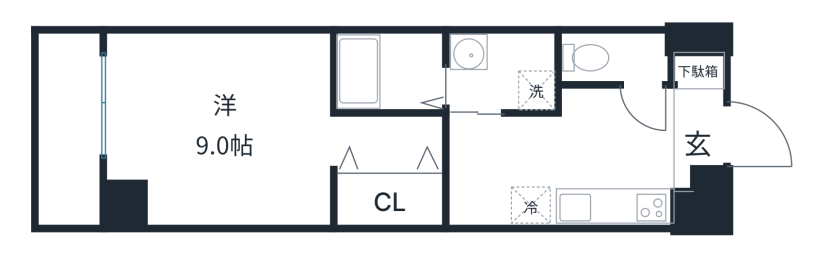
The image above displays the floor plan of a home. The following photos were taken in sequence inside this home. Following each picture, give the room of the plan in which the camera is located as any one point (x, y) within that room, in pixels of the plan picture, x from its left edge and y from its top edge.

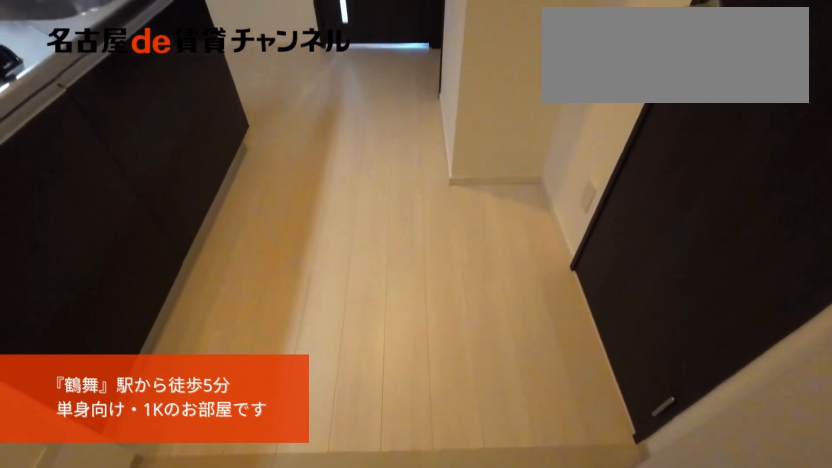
(698, 123)
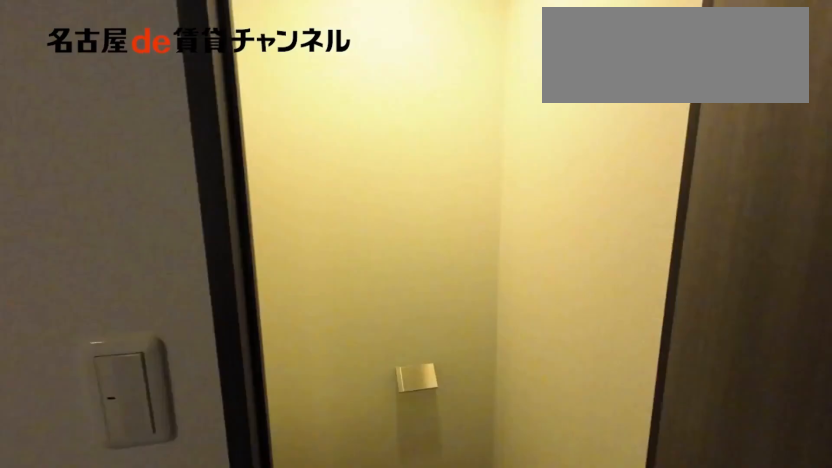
(698, 123)
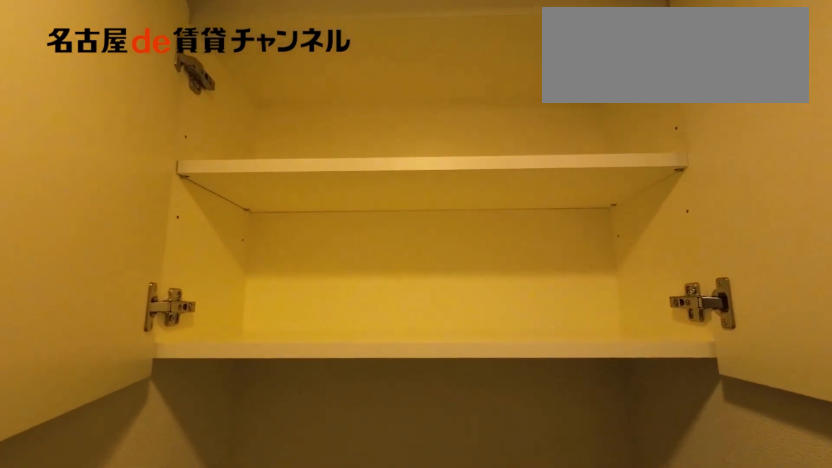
(615, 58)
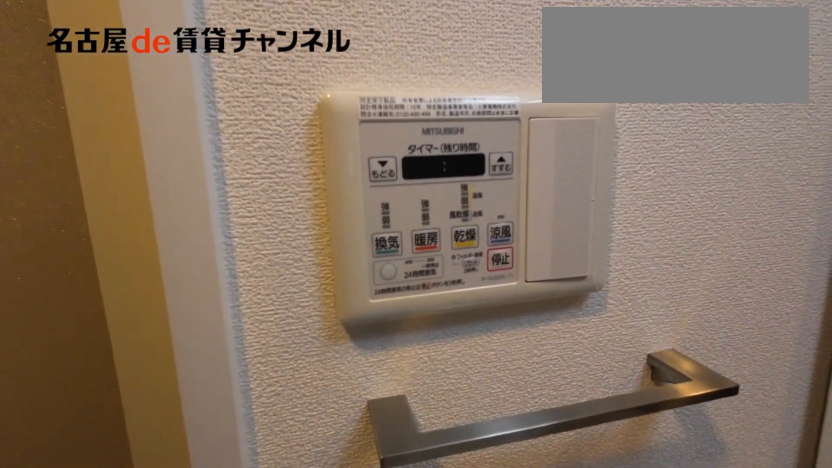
(504, 71)
